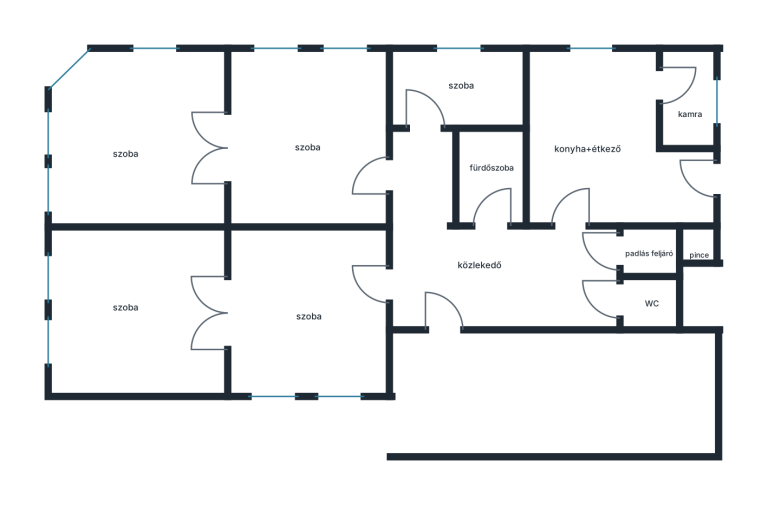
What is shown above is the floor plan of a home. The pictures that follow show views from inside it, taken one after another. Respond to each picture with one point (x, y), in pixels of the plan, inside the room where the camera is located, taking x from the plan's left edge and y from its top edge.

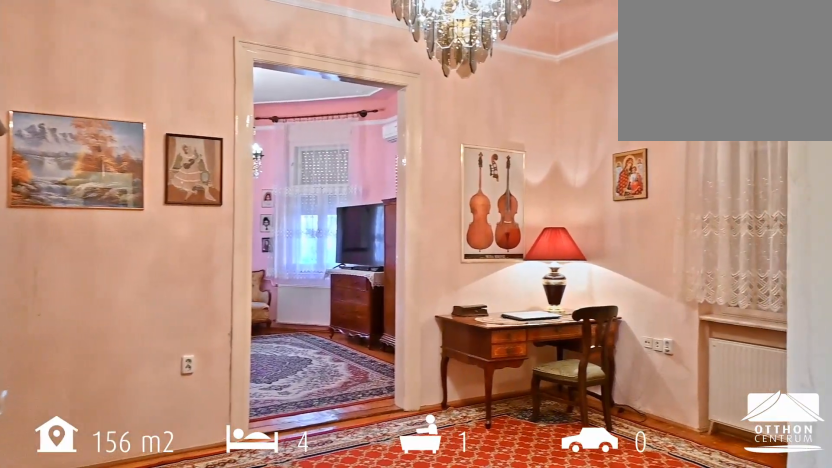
(308, 146)
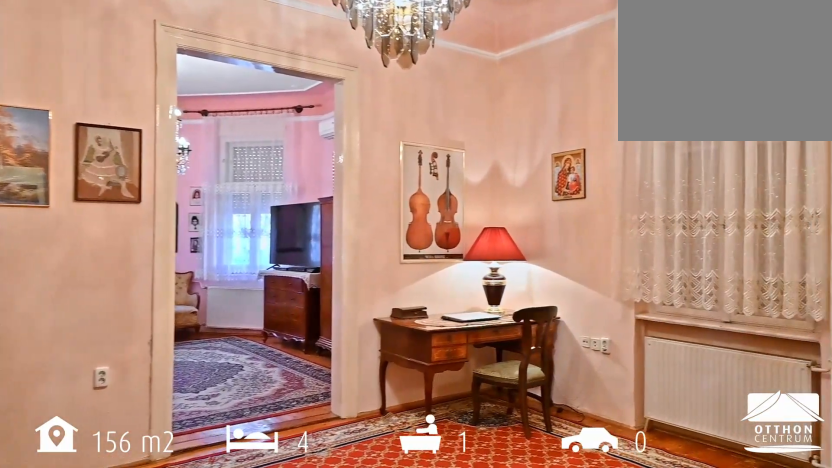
(308, 146)
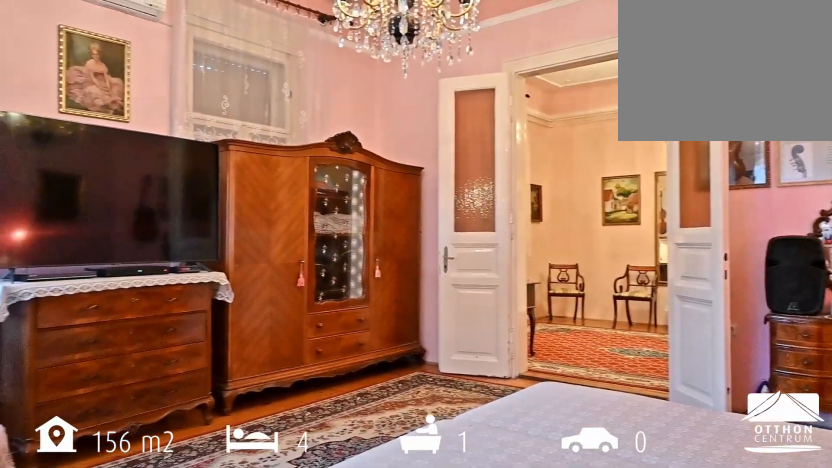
(137, 146)
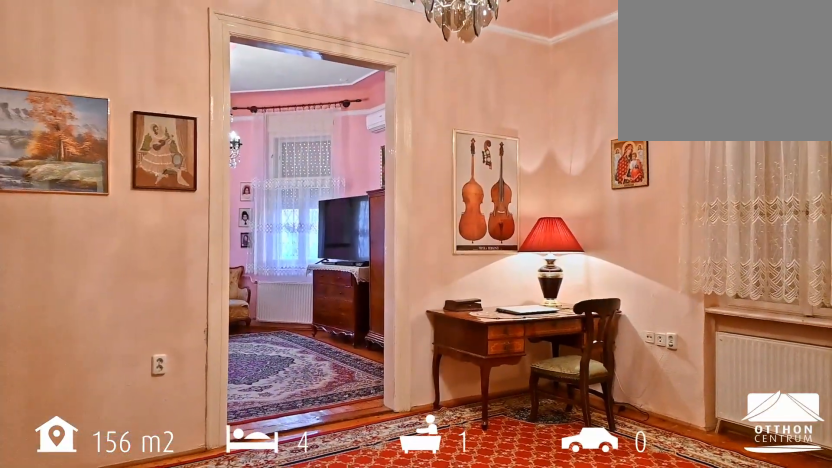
(382, 172)
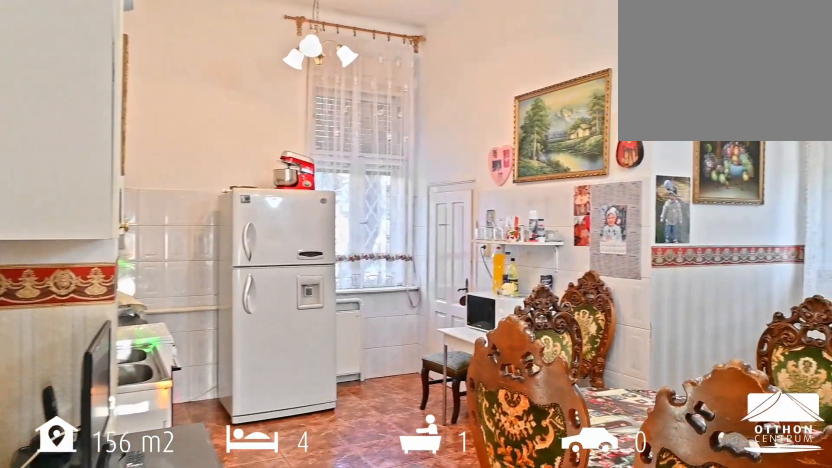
(589, 150)
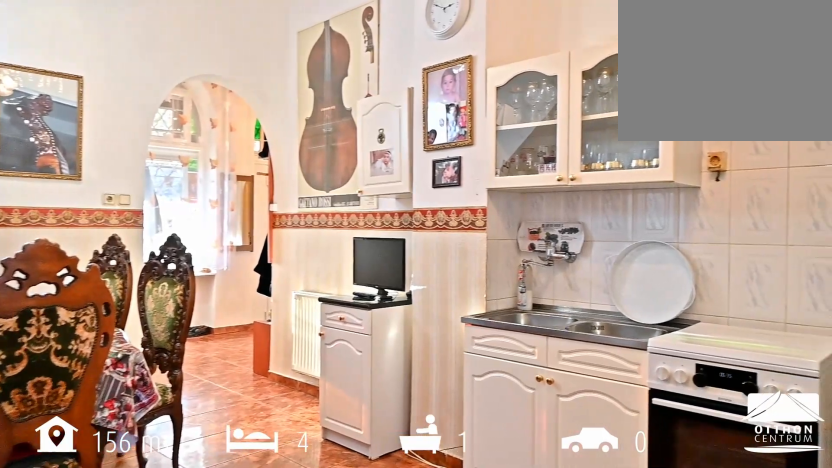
(589, 150)
